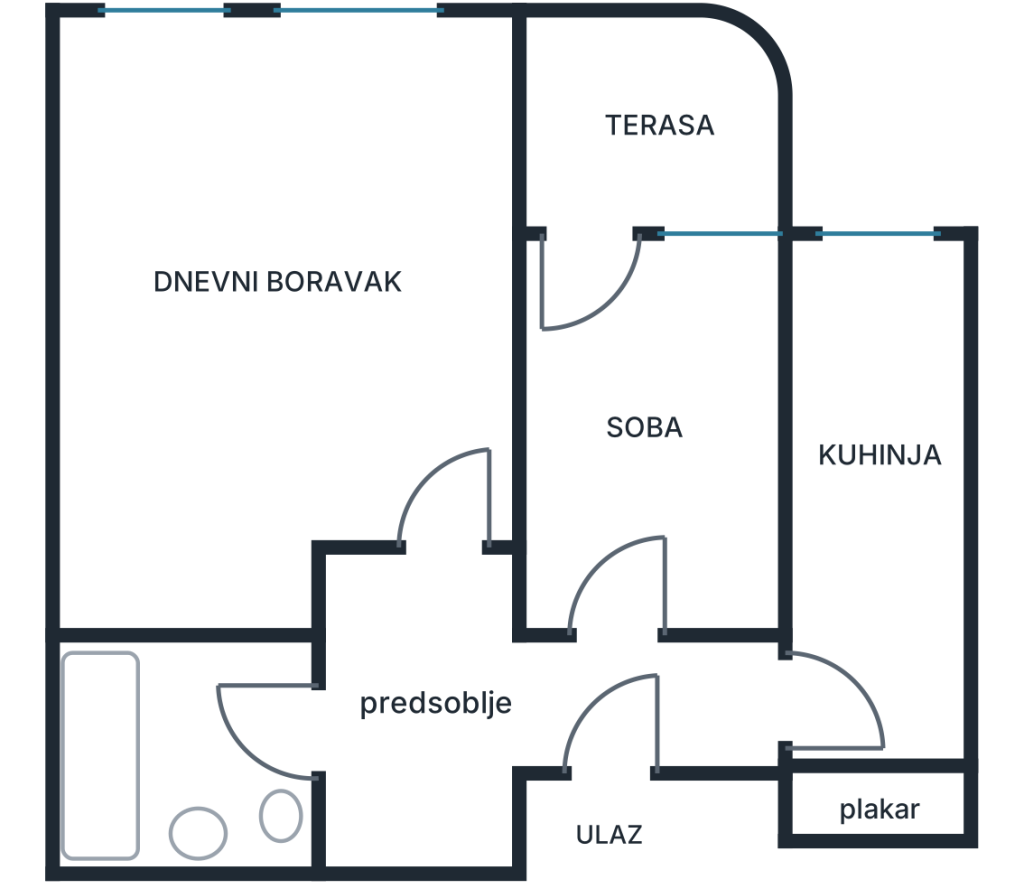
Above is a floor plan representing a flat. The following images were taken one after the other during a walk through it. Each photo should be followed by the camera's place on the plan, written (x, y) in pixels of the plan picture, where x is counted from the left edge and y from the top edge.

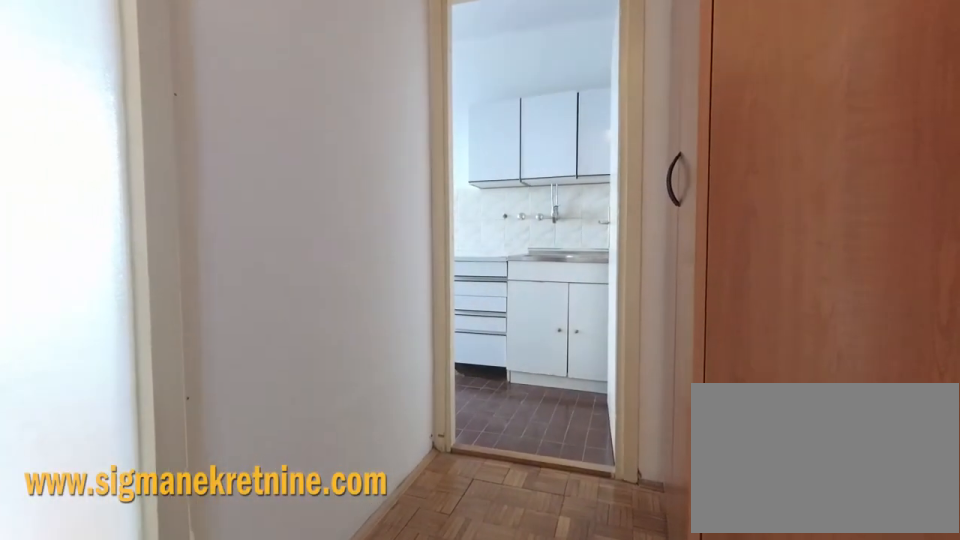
(609, 712)
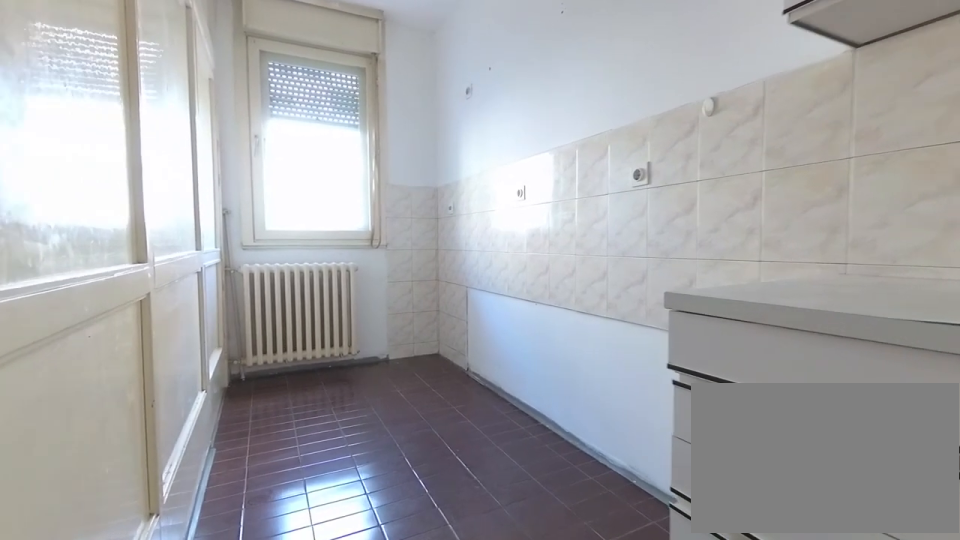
(873, 694)
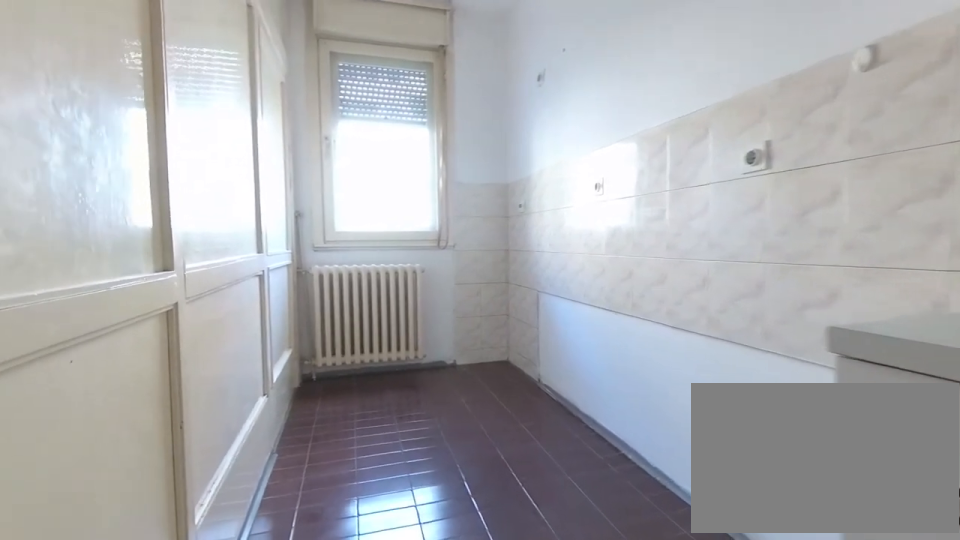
(875, 658)
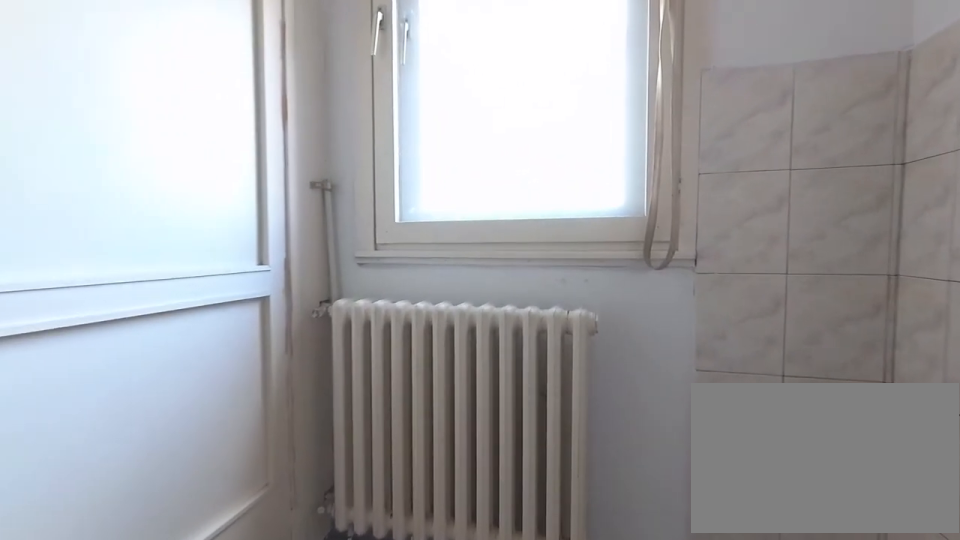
(875, 418)
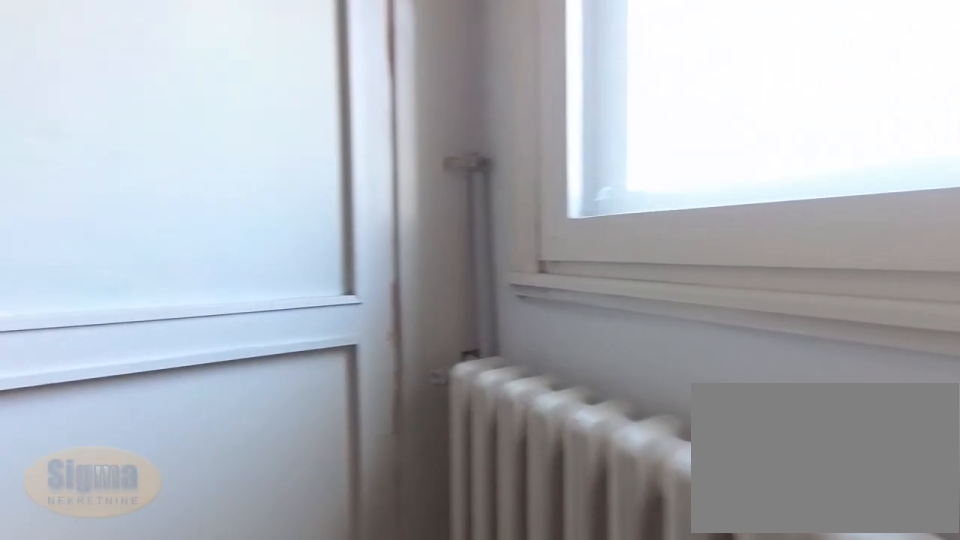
(899, 330)
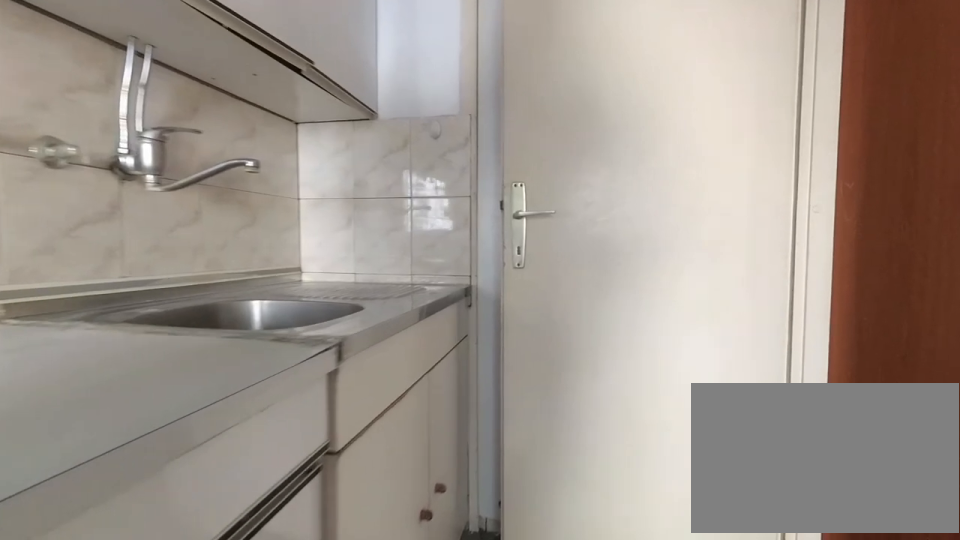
(874, 579)
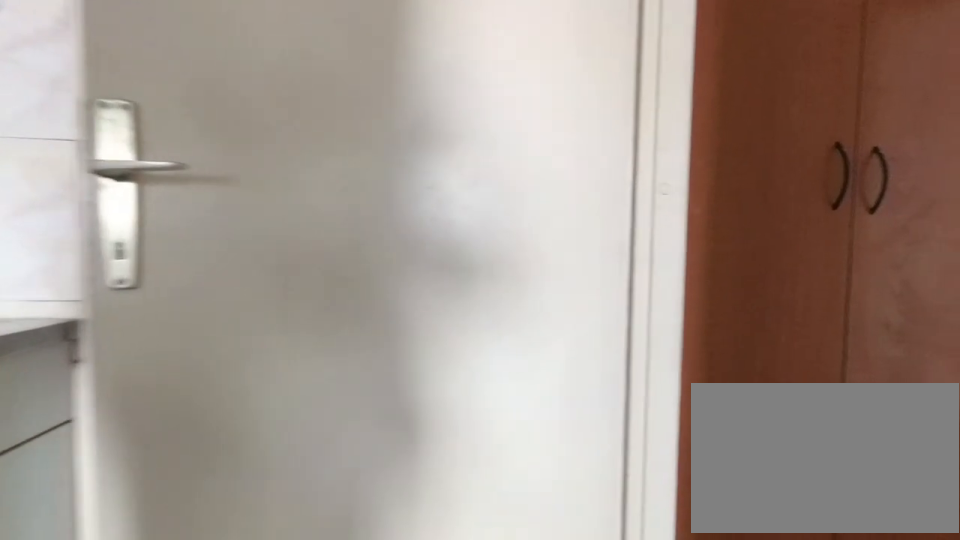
(890, 652)
